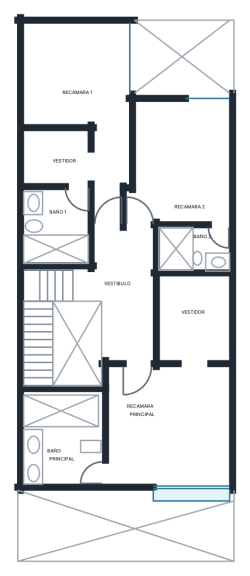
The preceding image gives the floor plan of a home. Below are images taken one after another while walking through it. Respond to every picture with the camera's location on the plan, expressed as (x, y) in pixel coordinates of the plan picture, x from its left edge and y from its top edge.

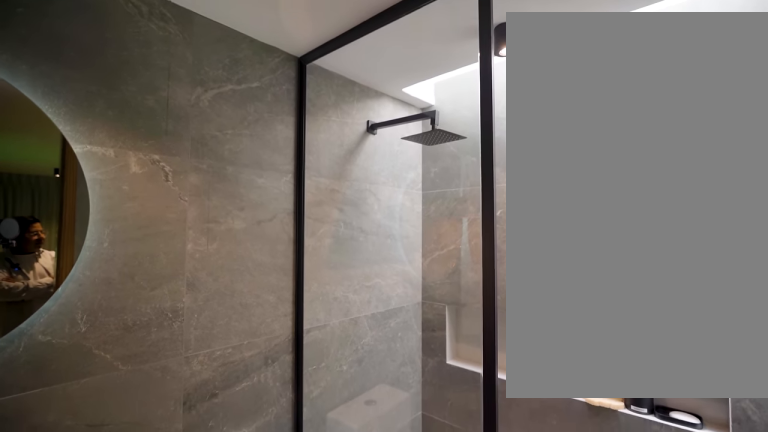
(218, 234)
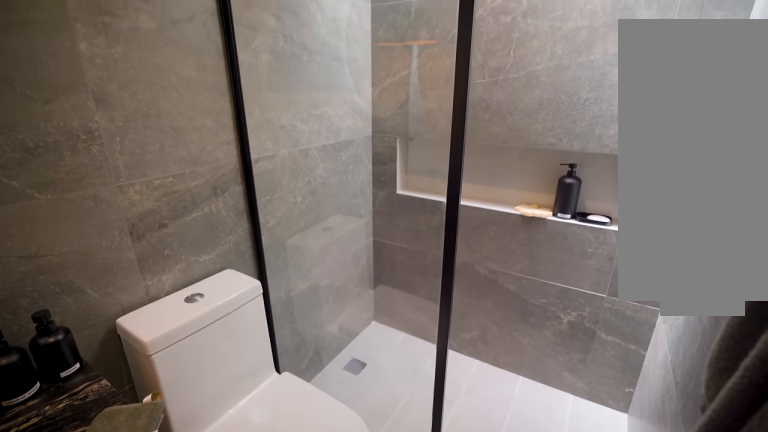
(217, 237)
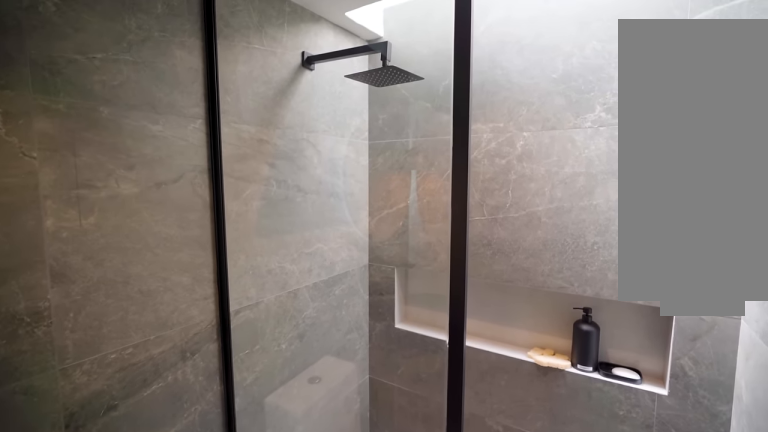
(217, 236)
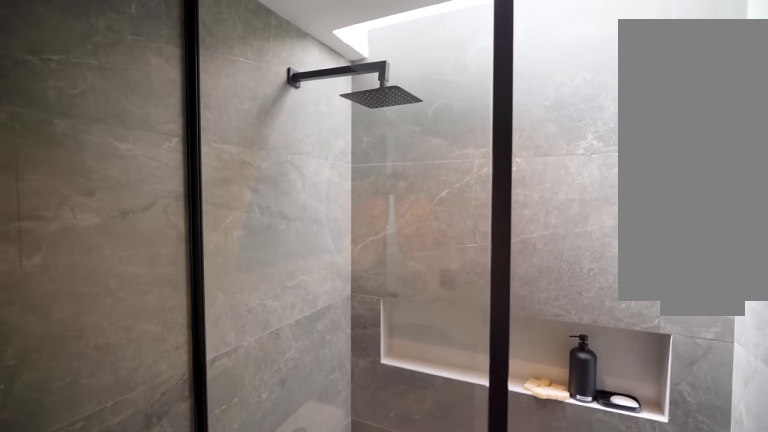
(217, 237)
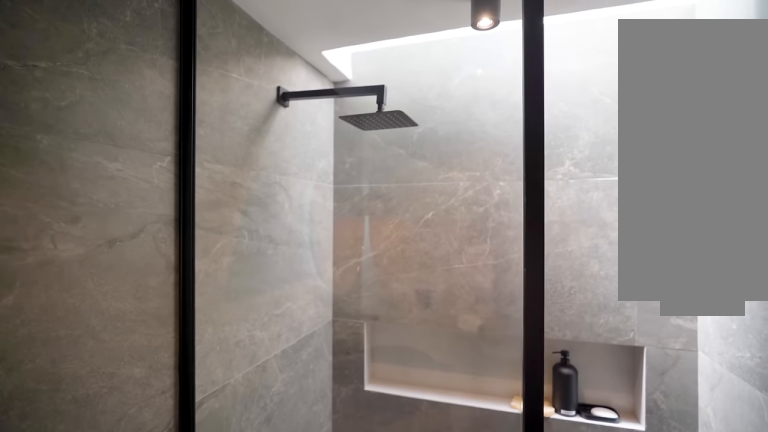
(216, 238)
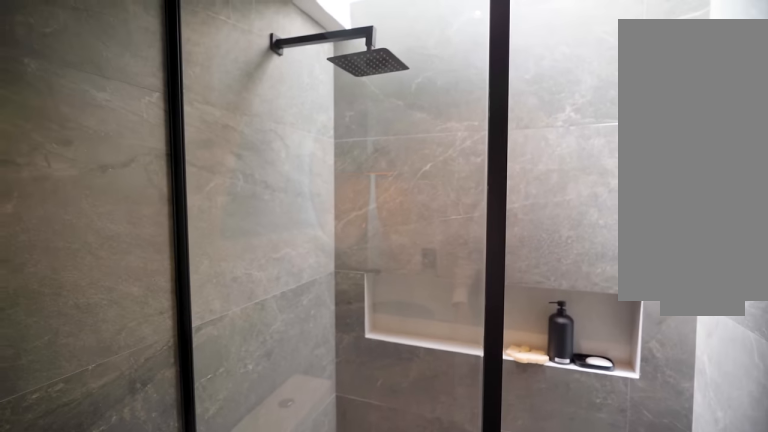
(210, 247)
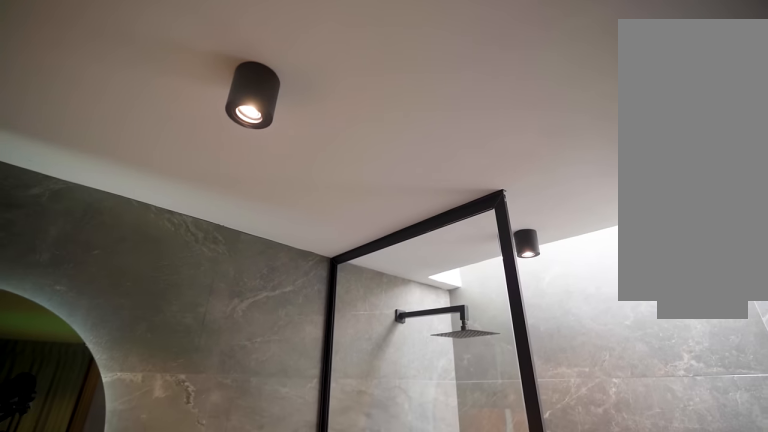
(213, 241)
